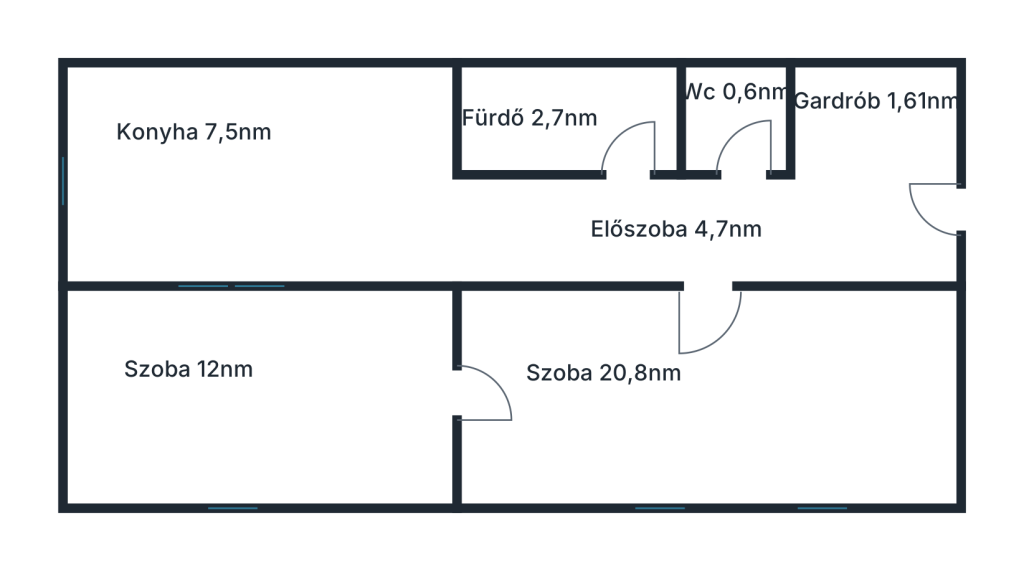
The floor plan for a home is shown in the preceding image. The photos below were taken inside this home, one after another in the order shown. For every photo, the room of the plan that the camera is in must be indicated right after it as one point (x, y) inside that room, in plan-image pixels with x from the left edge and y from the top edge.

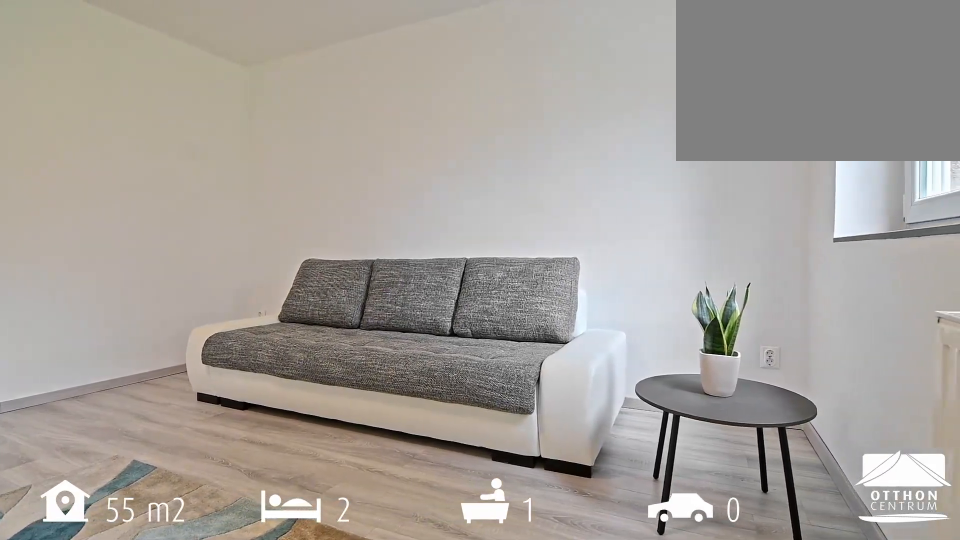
(706, 398)
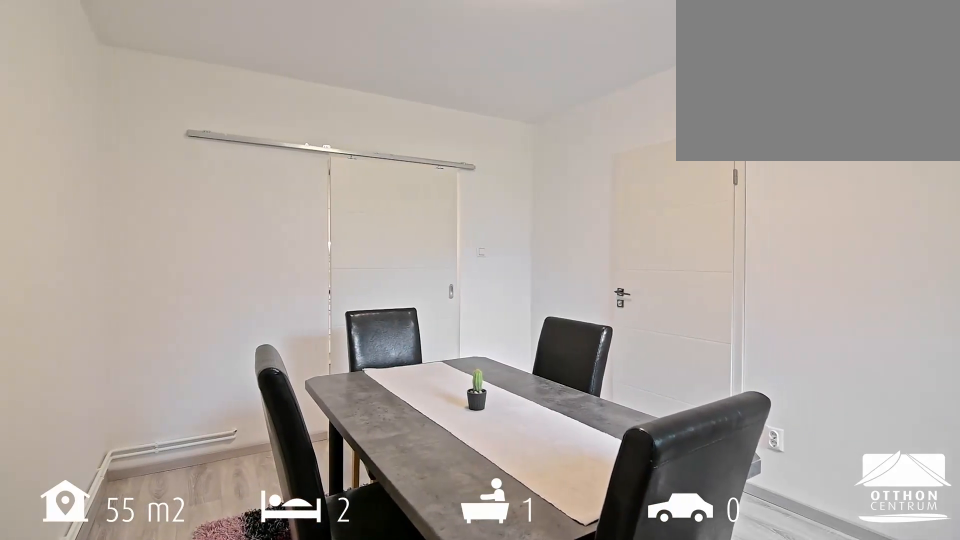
(256, 399)
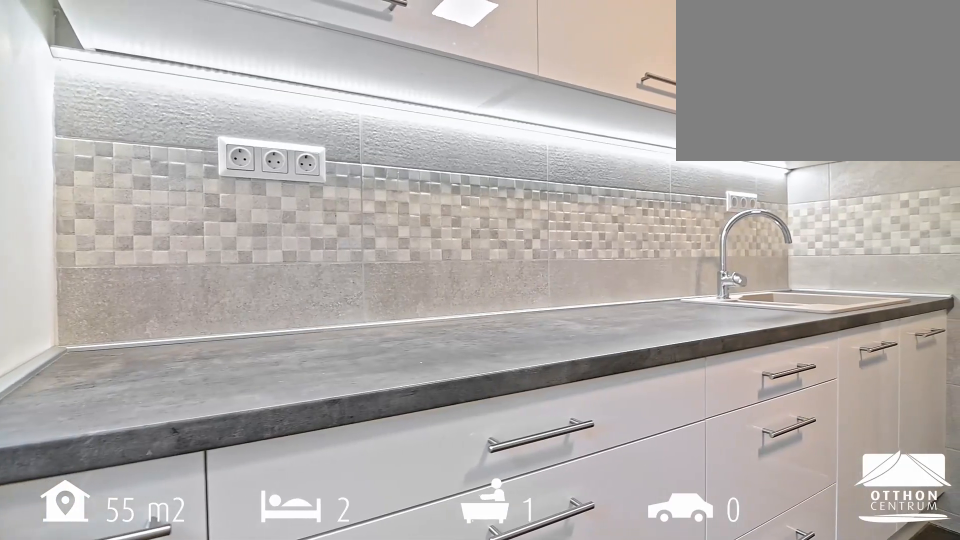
(257, 182)
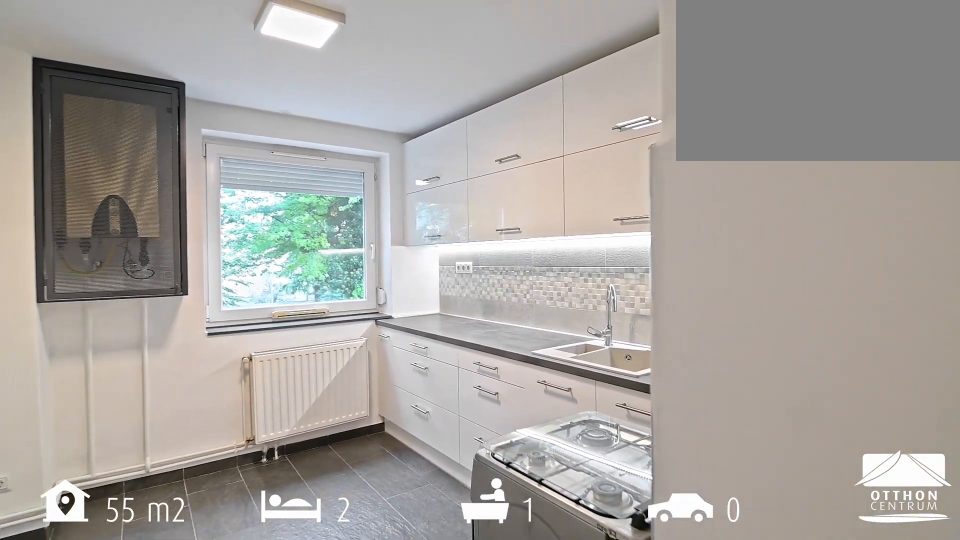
(256, 182)
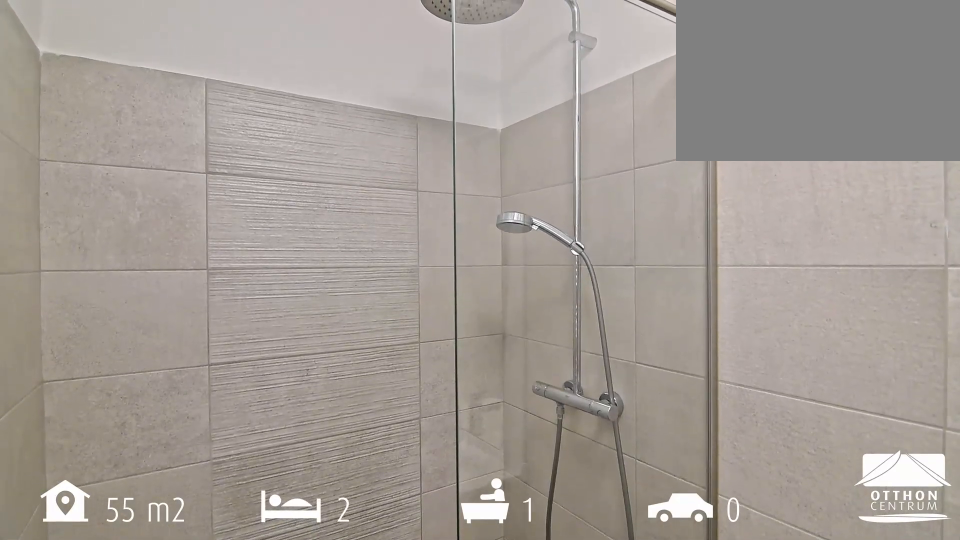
(569, 119)
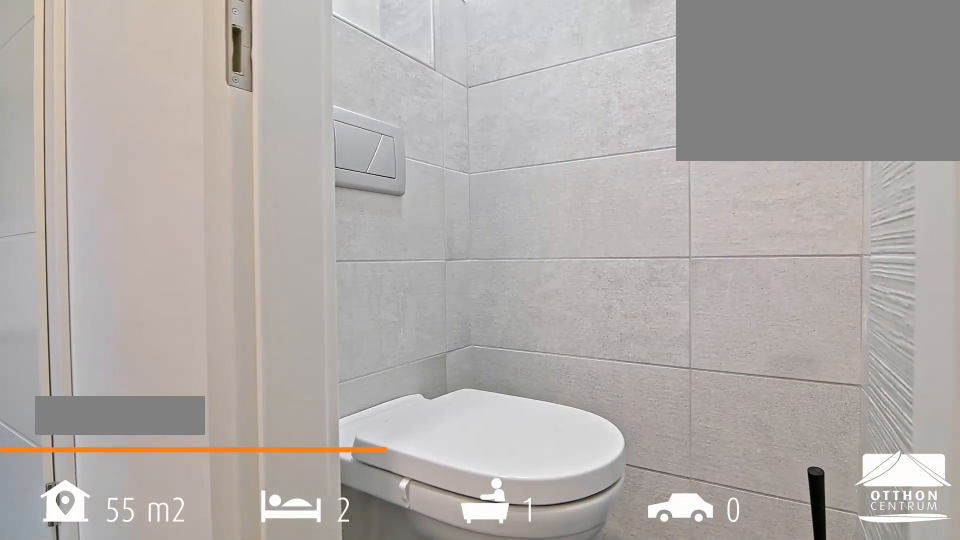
(737, 118)
